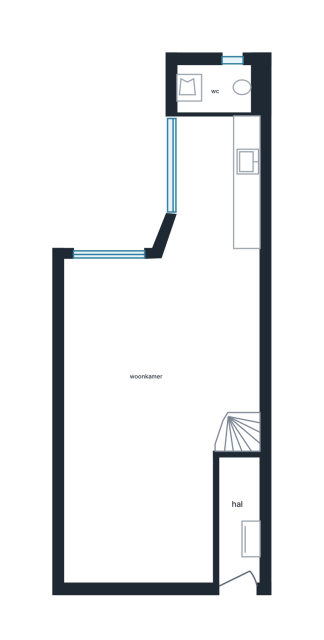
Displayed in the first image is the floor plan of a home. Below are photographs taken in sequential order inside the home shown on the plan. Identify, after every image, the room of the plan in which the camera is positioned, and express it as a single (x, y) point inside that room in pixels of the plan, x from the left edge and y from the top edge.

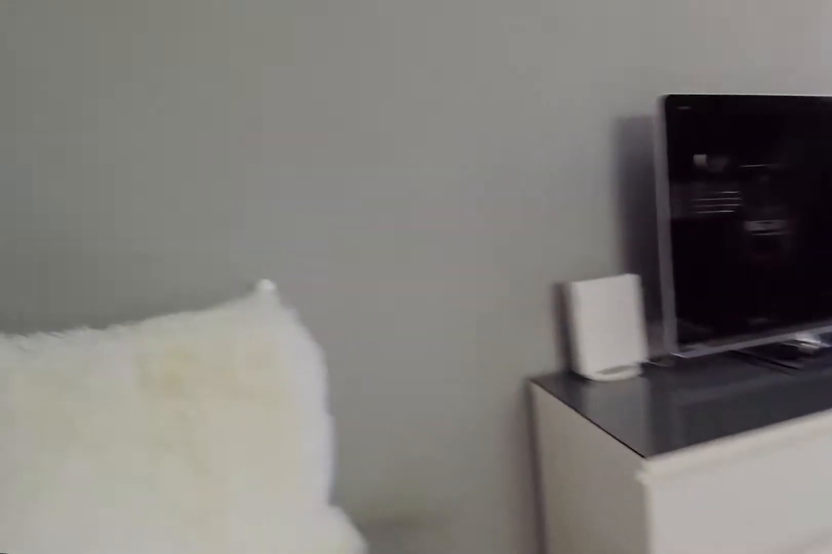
(116, 325)
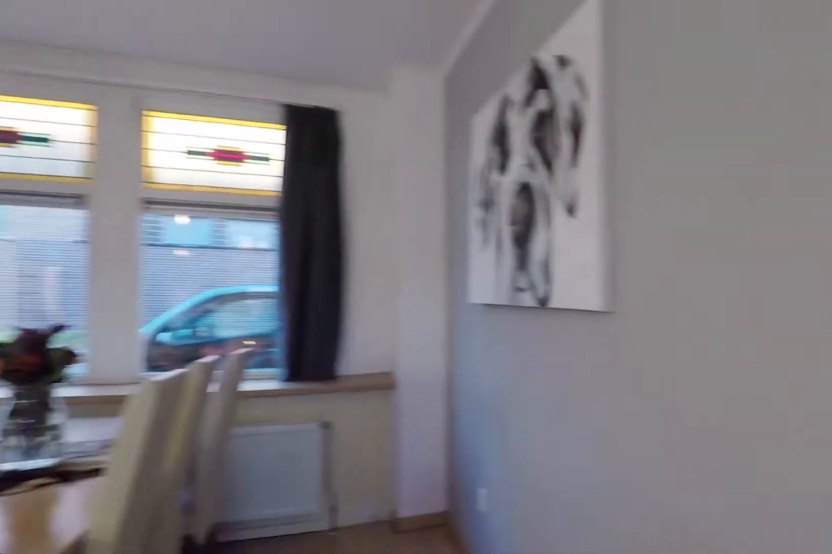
(116, 325)
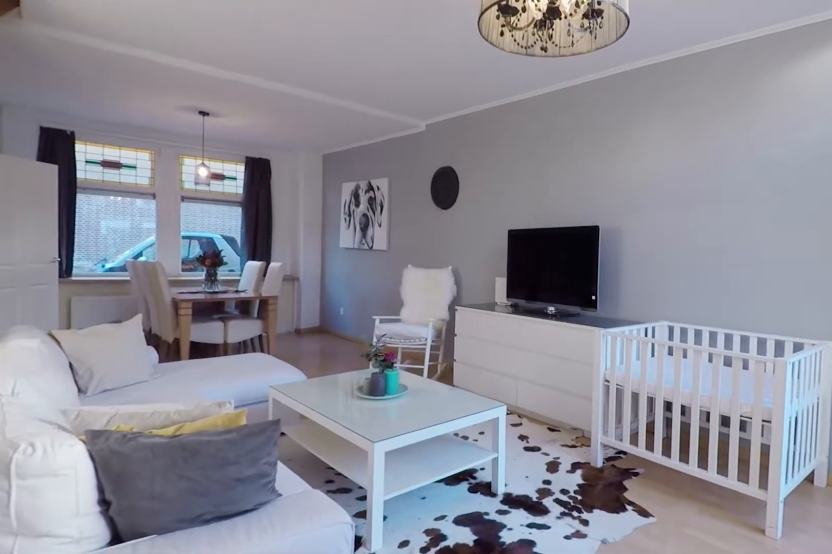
(250, 330)
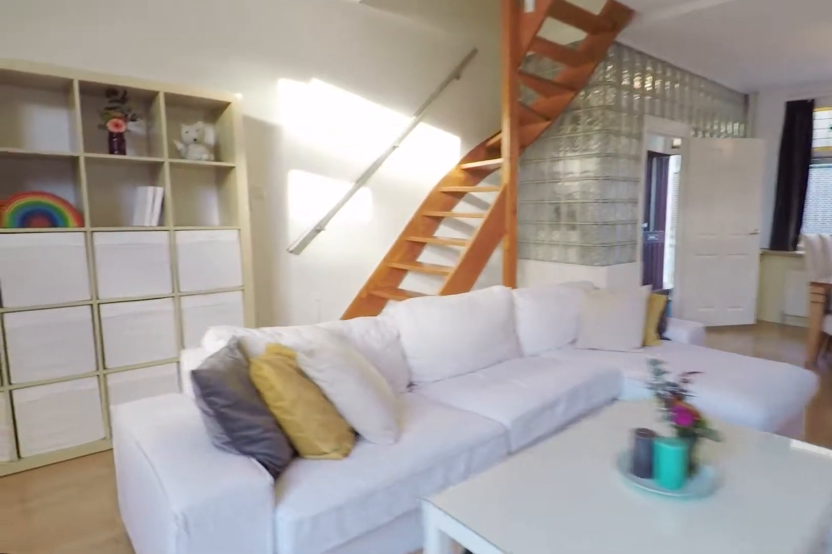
(119, 322)
